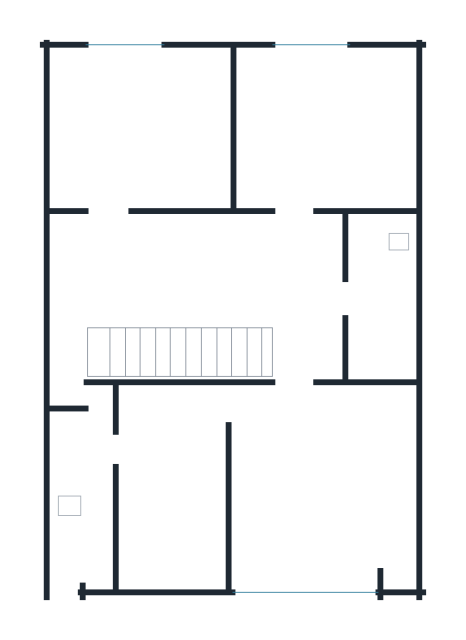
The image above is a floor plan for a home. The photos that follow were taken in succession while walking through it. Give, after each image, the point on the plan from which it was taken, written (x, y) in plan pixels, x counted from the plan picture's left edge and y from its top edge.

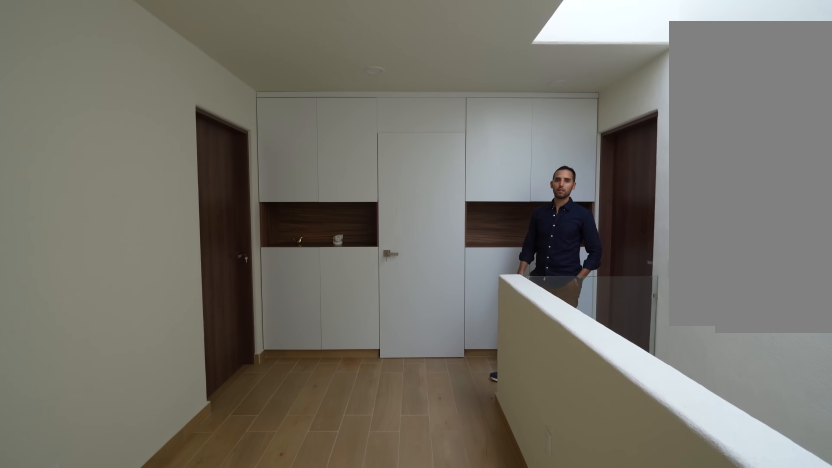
(102, 276)
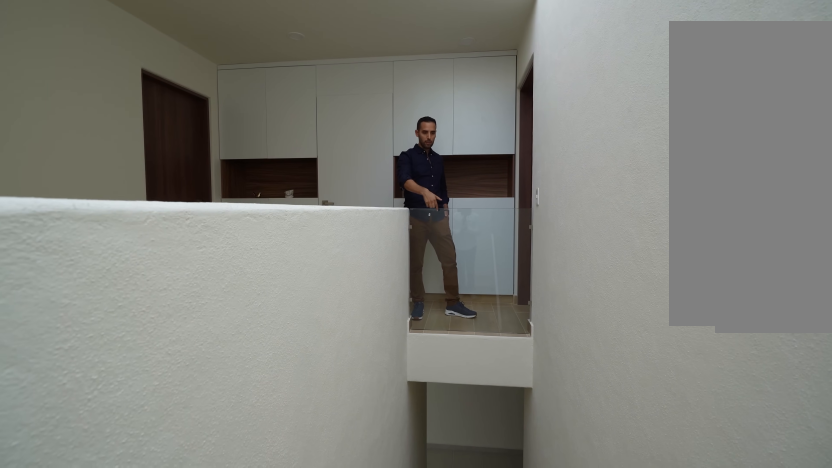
(87, 333)
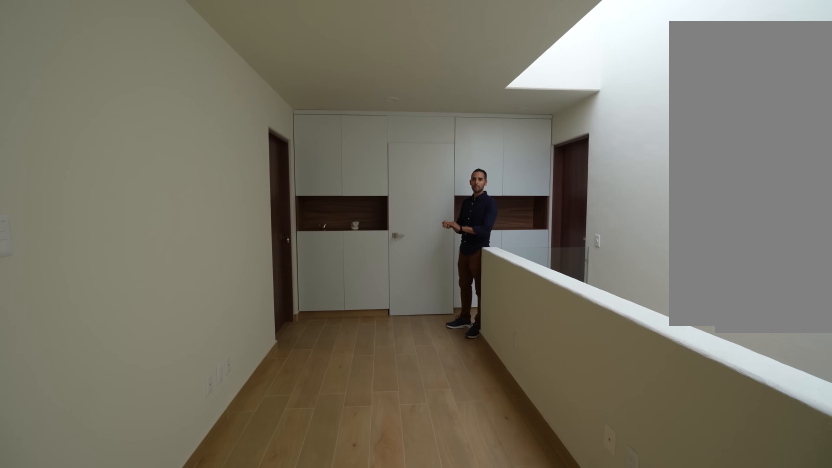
(85, 305)
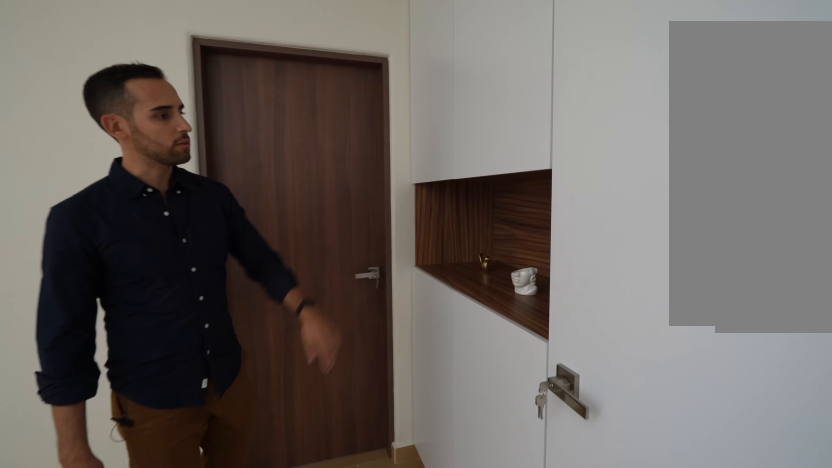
(289, 330)
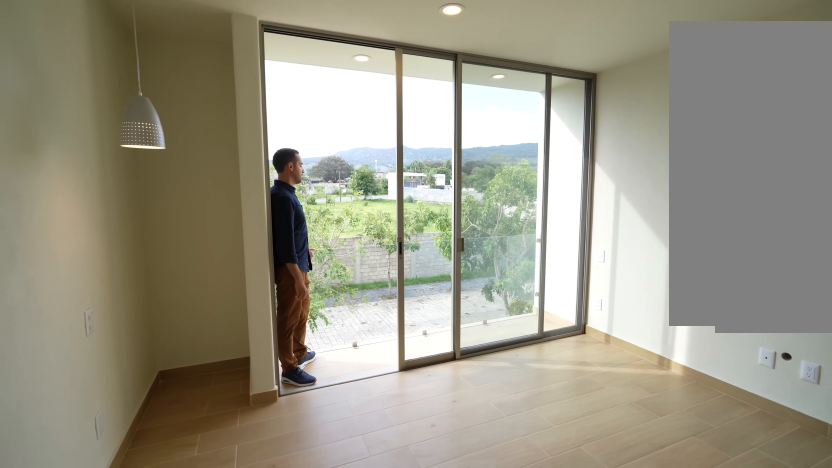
(381, 430)
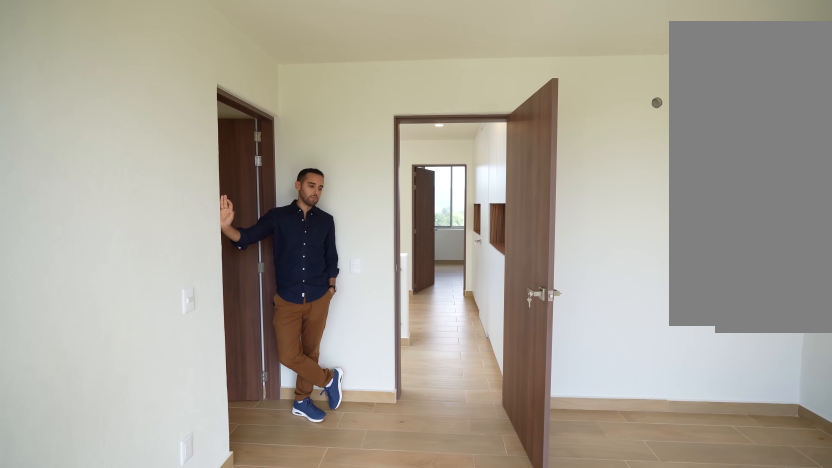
(288, 574)
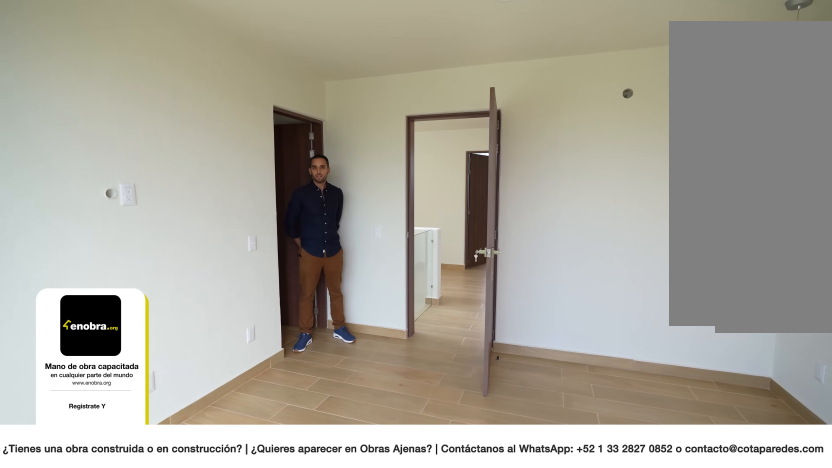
(352, 561)
